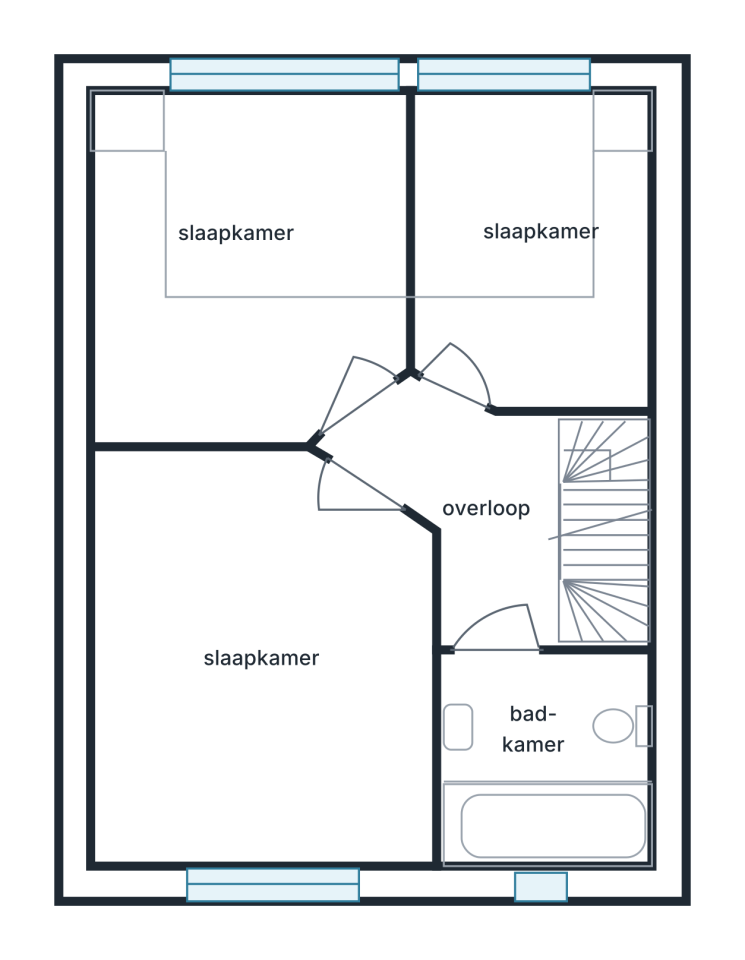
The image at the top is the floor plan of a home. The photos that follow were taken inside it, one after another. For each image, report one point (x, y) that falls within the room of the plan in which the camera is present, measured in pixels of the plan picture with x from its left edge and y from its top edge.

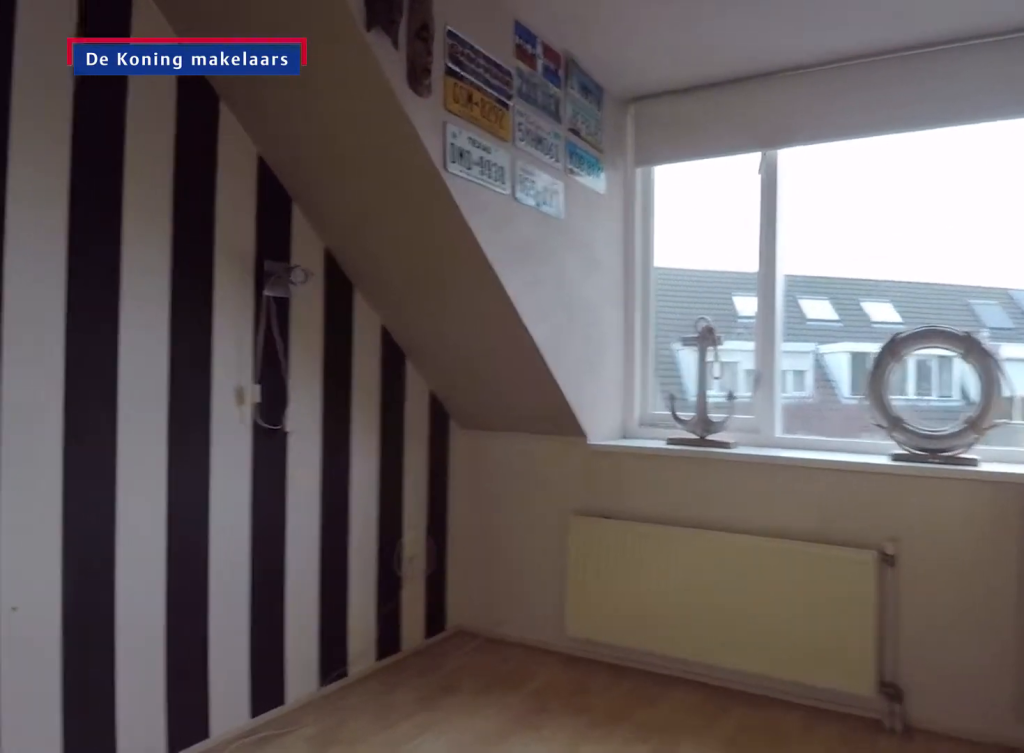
(260, 222)
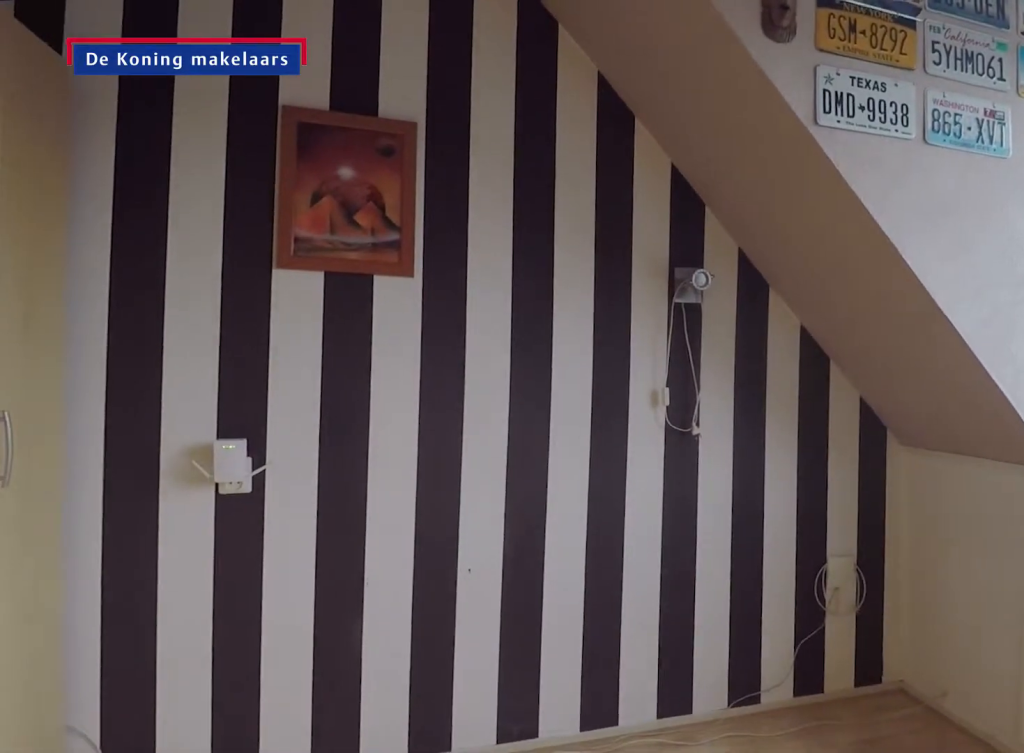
(261, 221)
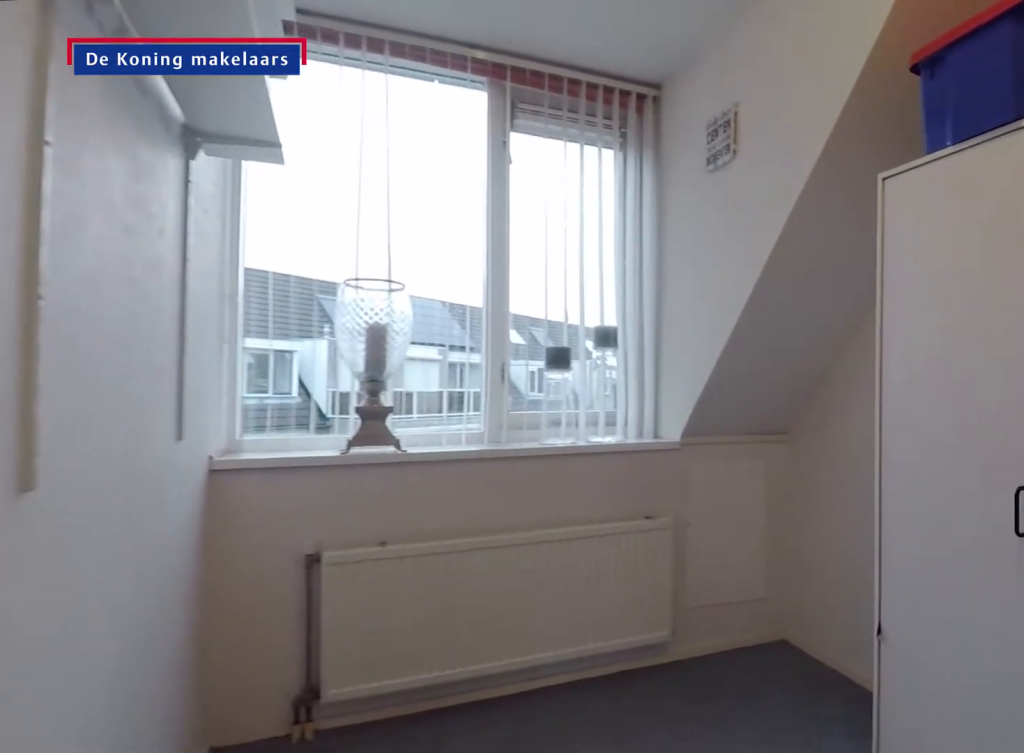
(533, 254)
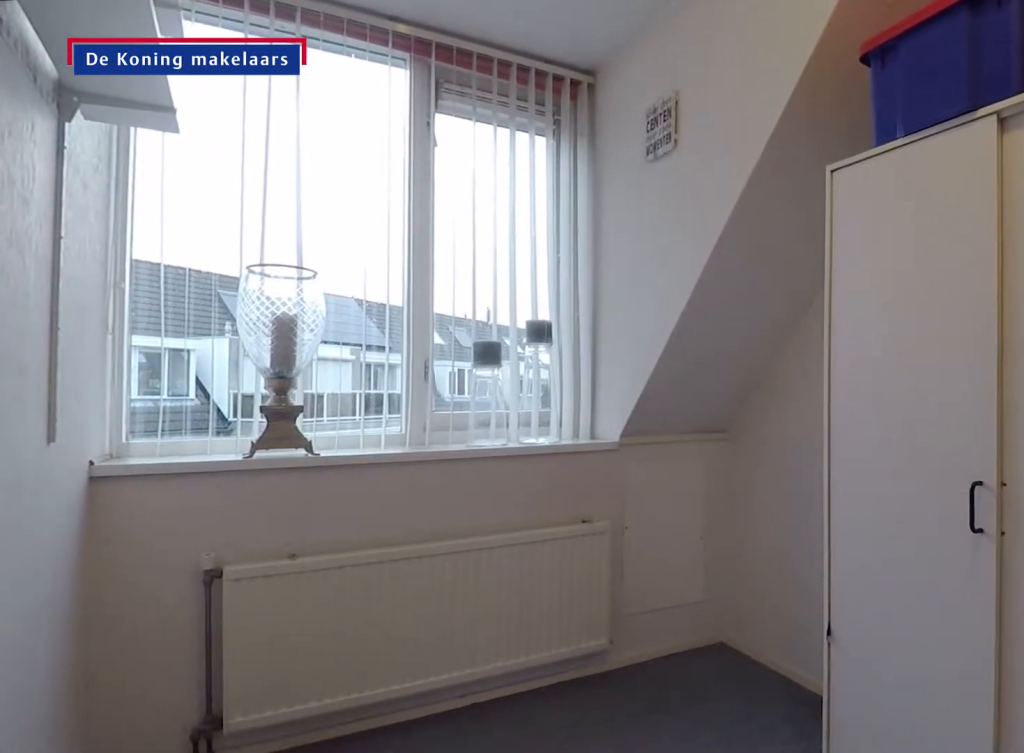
(533, 254)
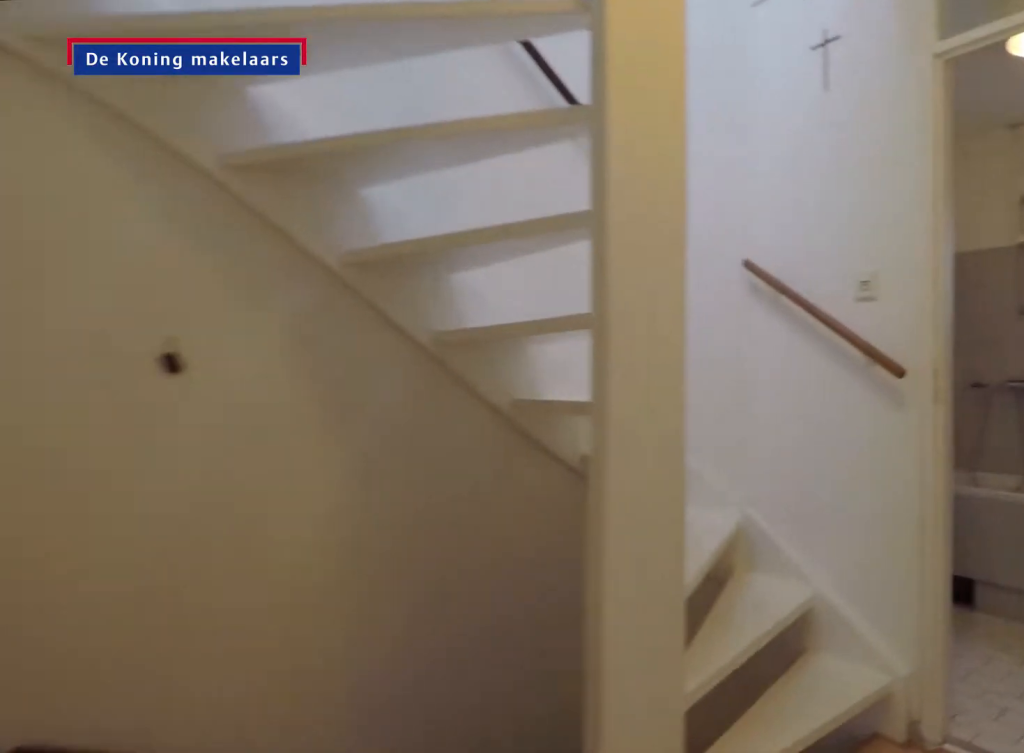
(472, 506)
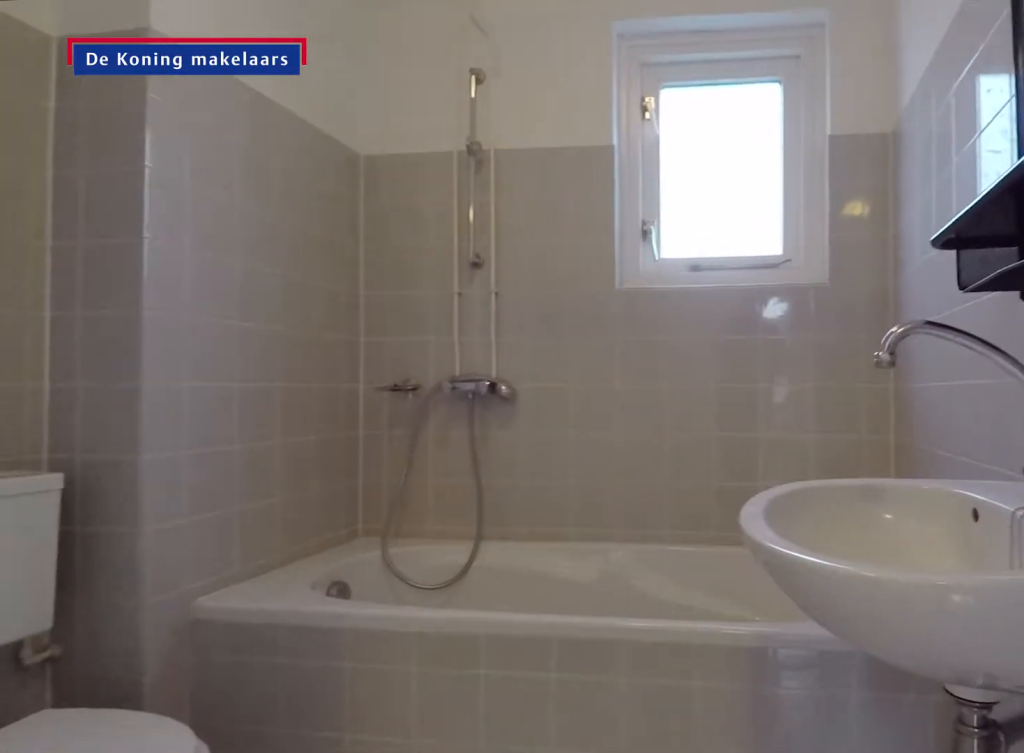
(549, 763)
